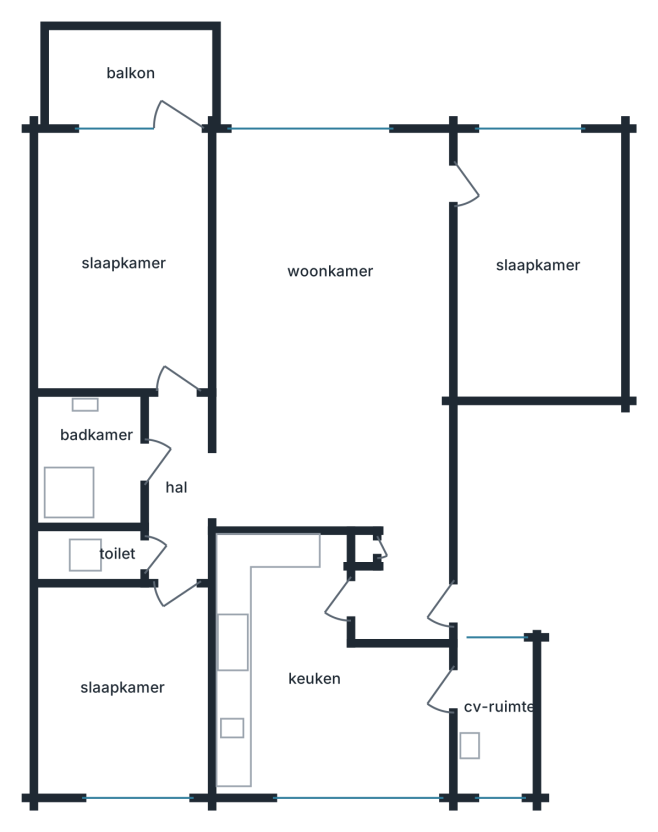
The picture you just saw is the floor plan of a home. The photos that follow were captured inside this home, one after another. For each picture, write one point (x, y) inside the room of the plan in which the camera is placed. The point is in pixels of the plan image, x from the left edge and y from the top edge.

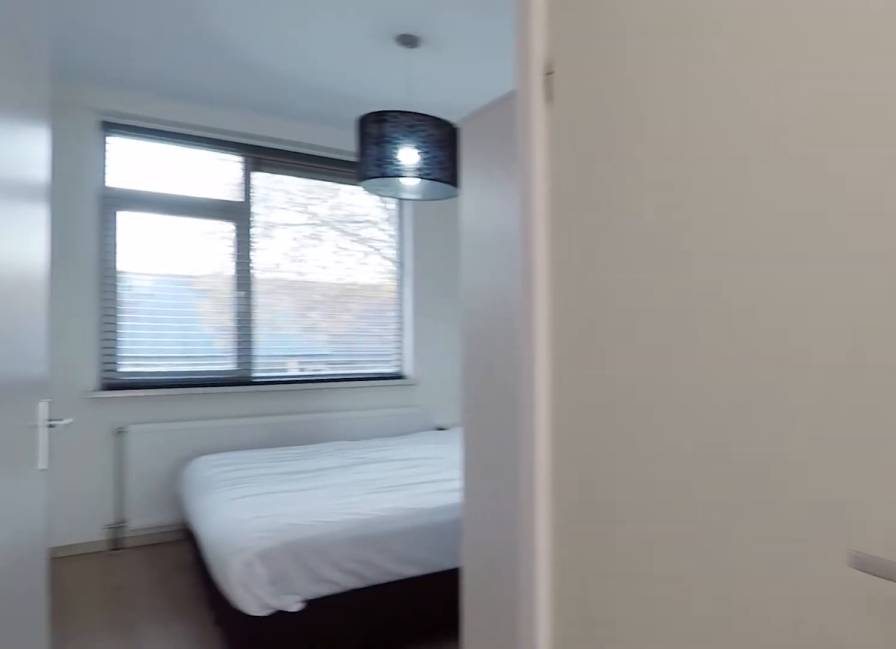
(176, 487)
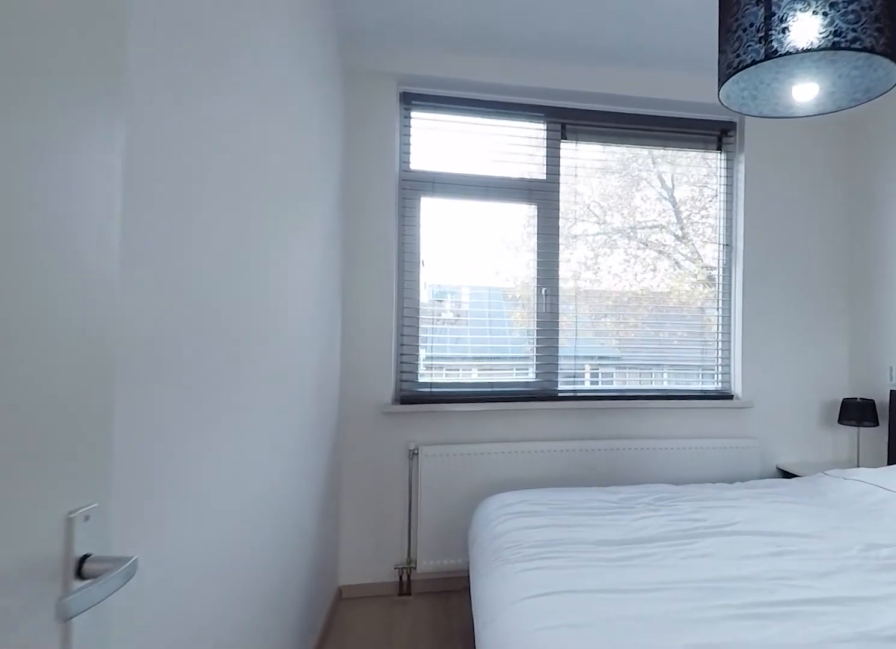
(123, 687)
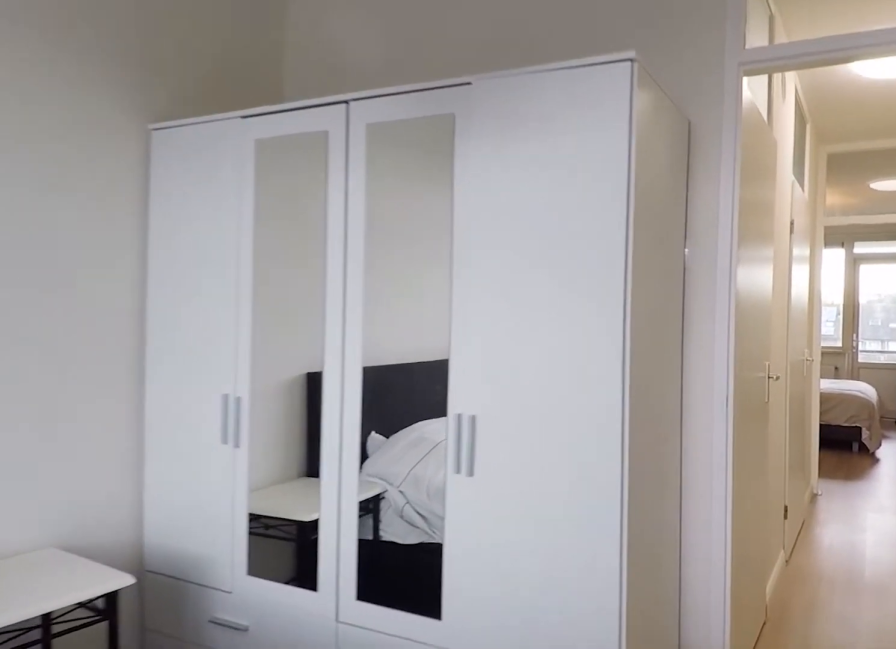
(123, 687)
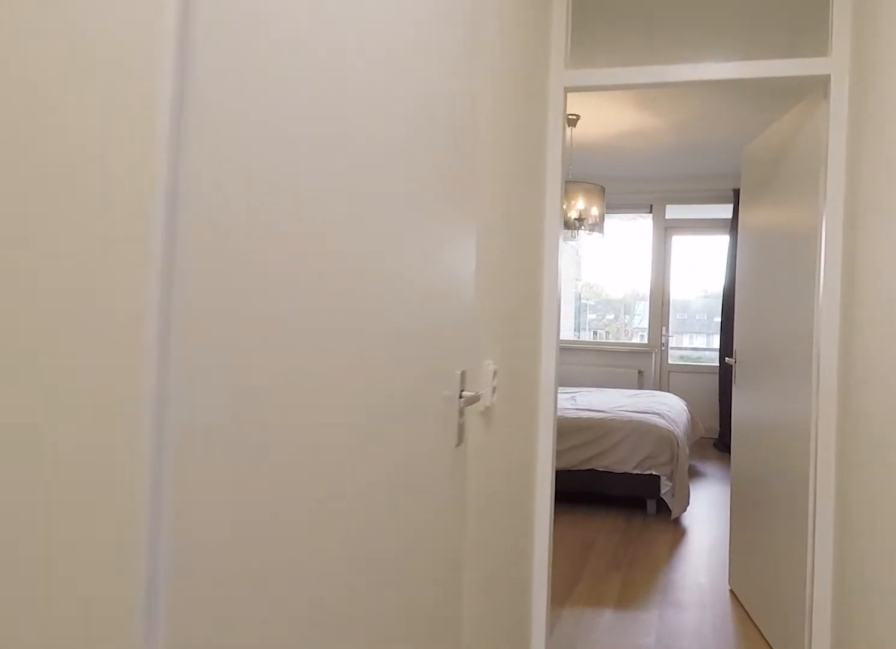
(176, 487)
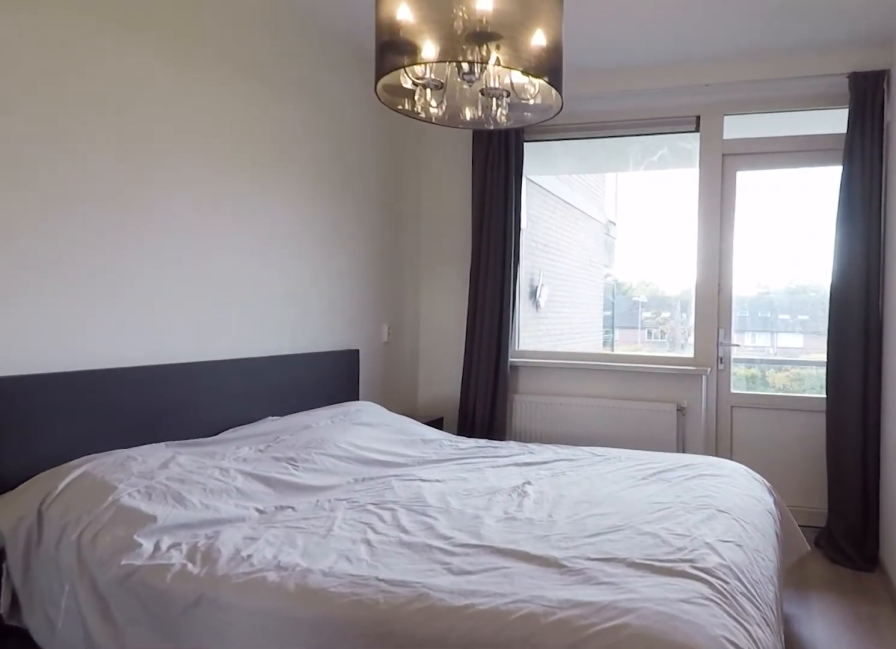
(123, 263)
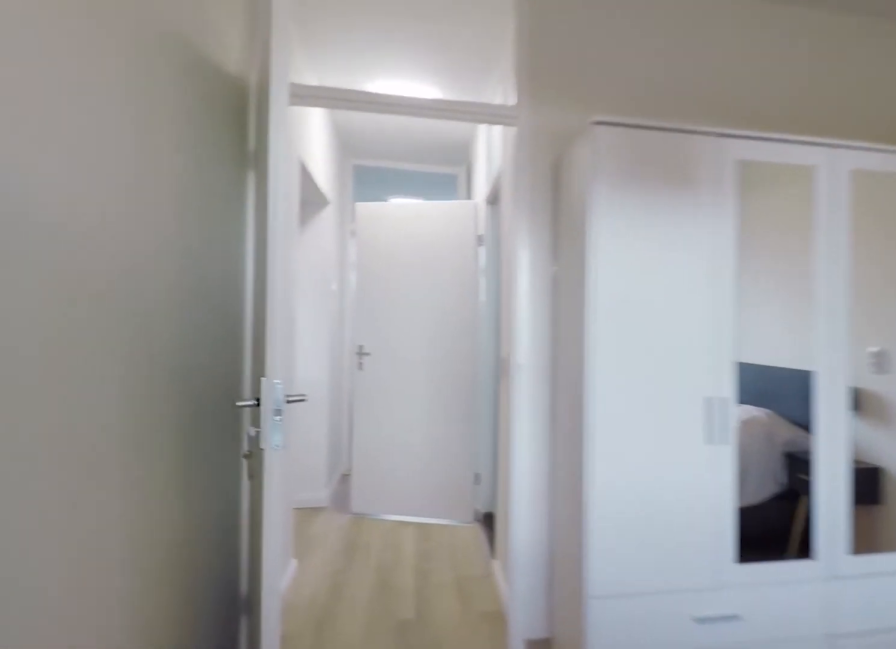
(123, 263)
